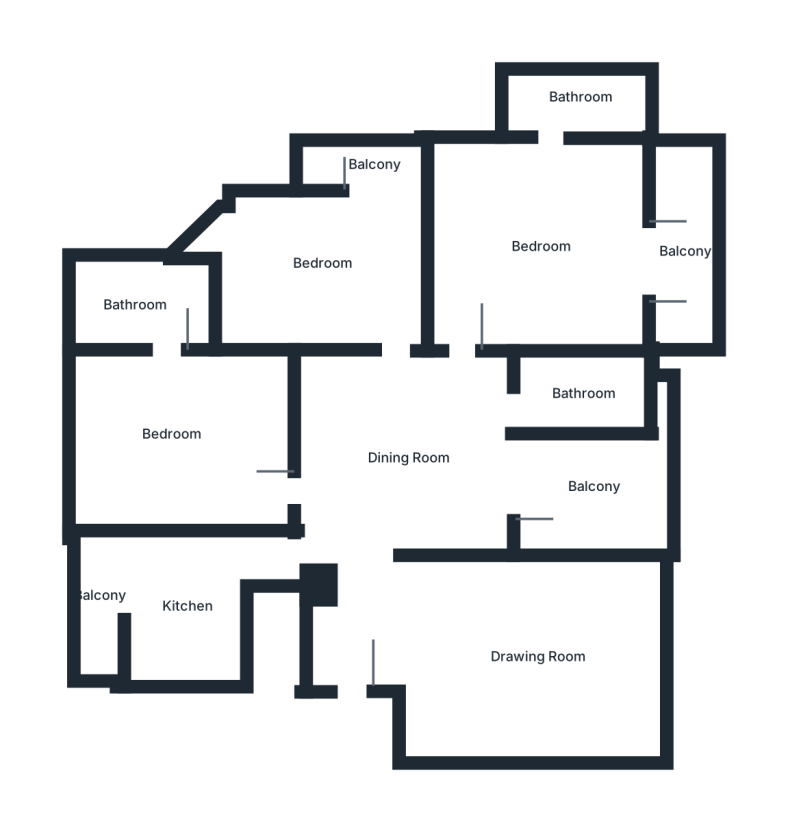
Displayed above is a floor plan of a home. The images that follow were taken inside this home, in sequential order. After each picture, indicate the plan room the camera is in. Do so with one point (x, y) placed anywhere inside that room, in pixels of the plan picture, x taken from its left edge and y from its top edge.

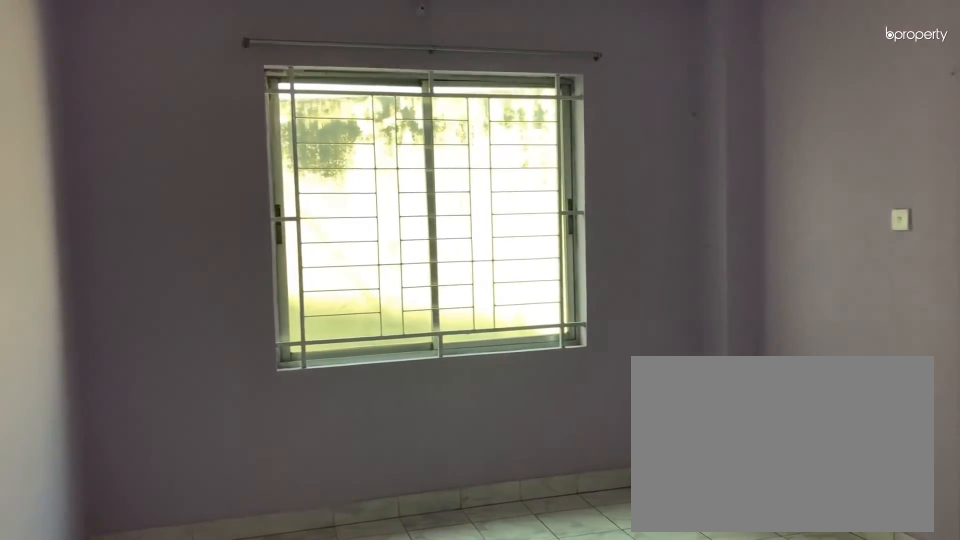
(171, 434)
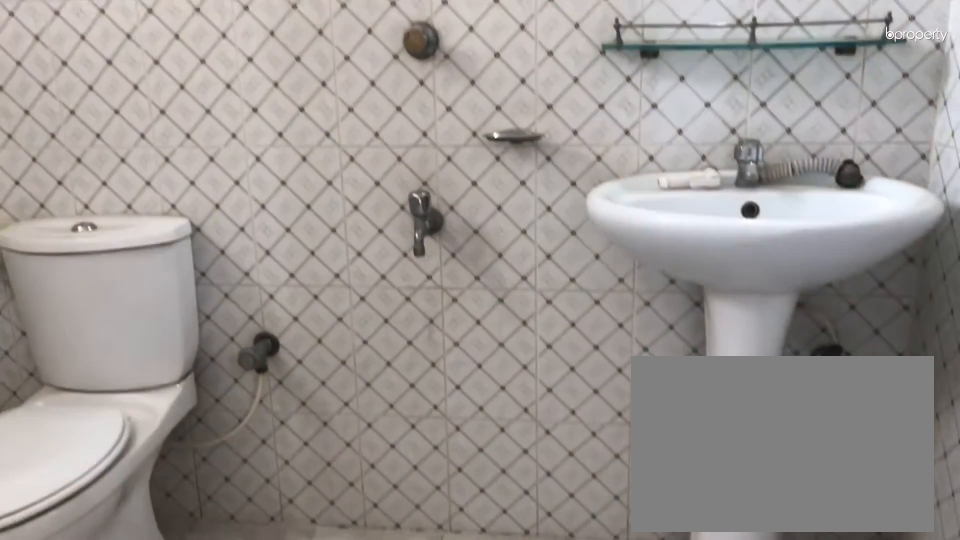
(133, 309)
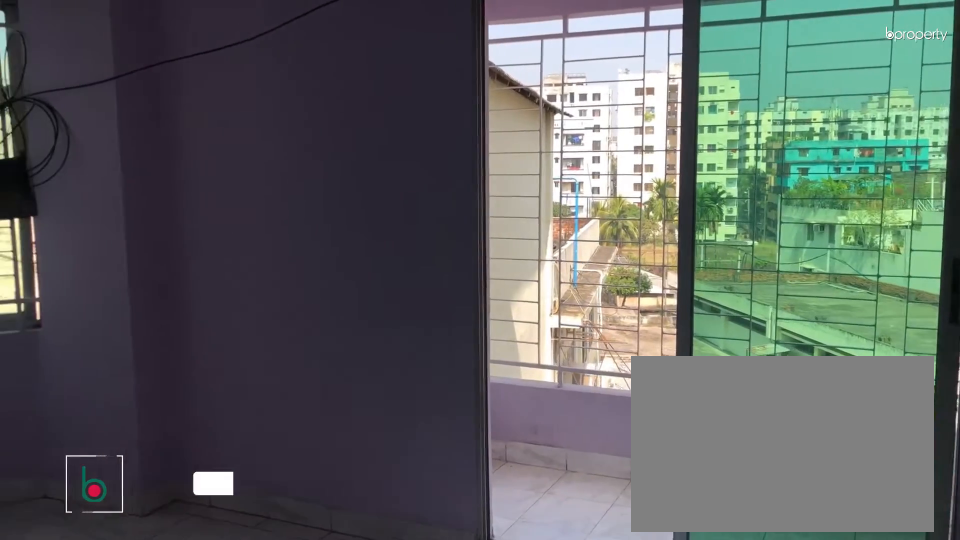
(323, 265)
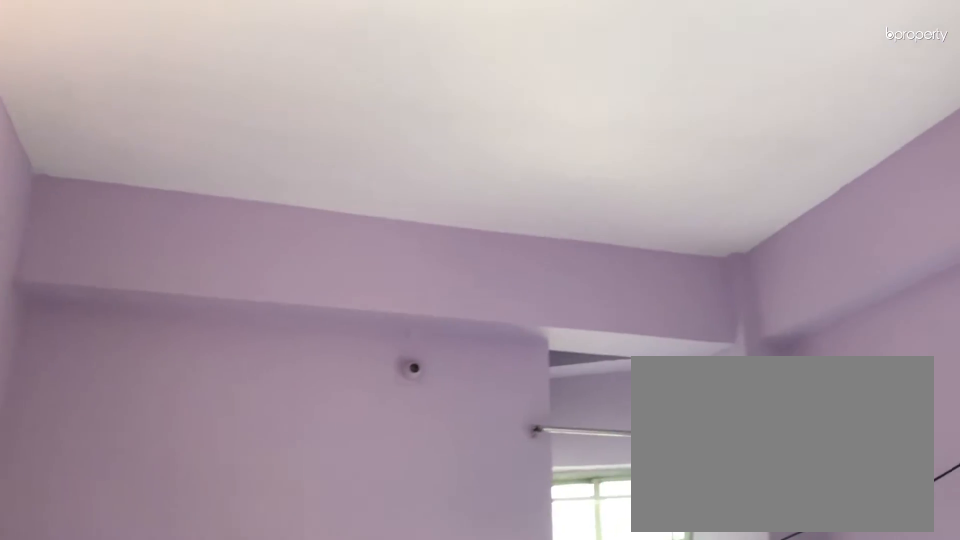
(323, 265)
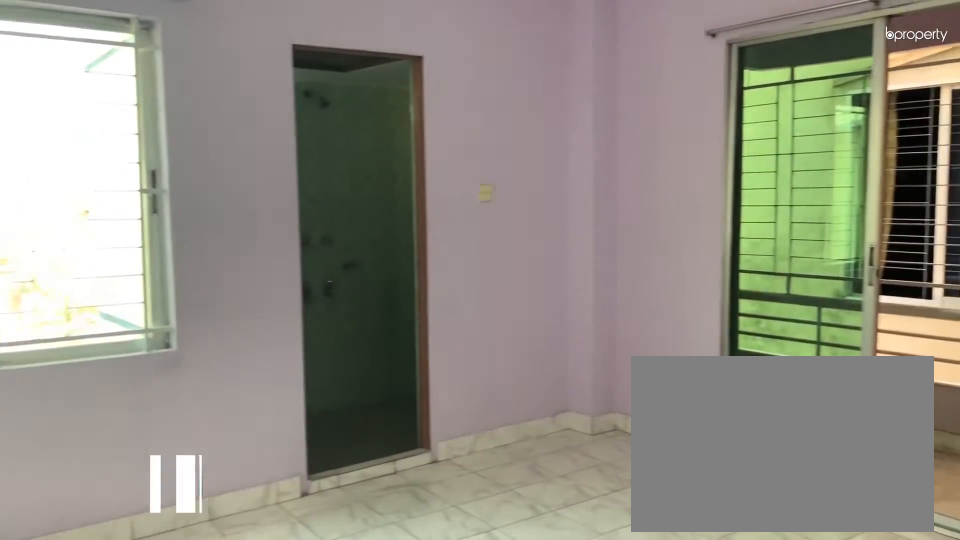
(535, 243)
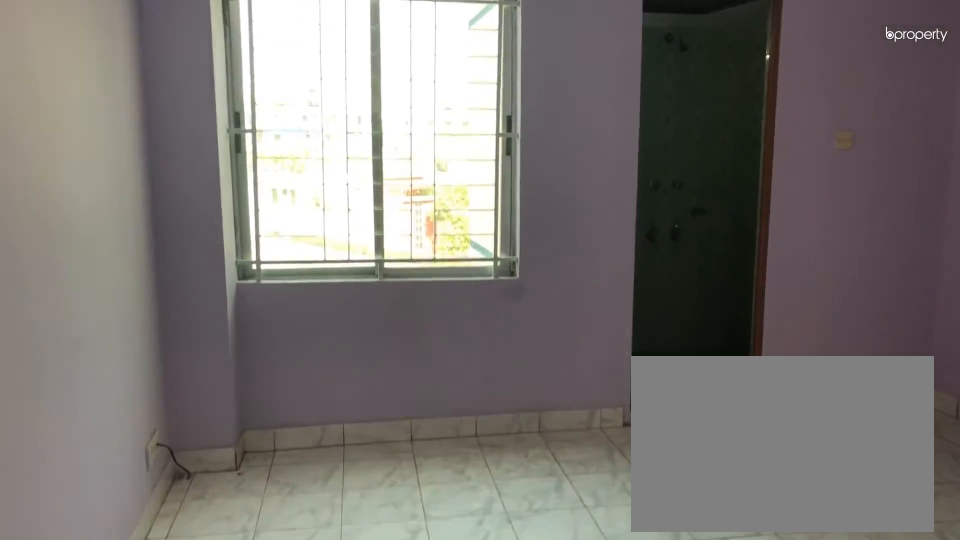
(535, 243)
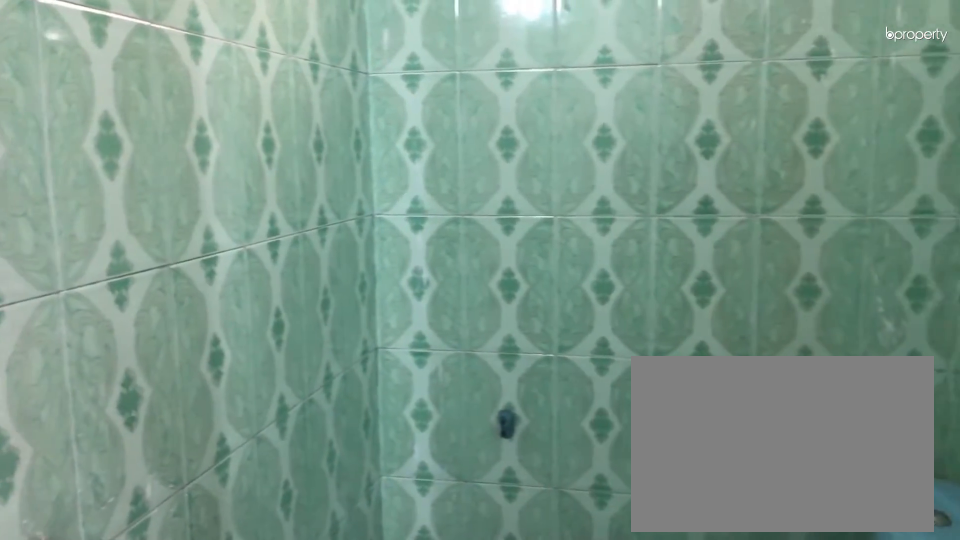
(579, 102)
